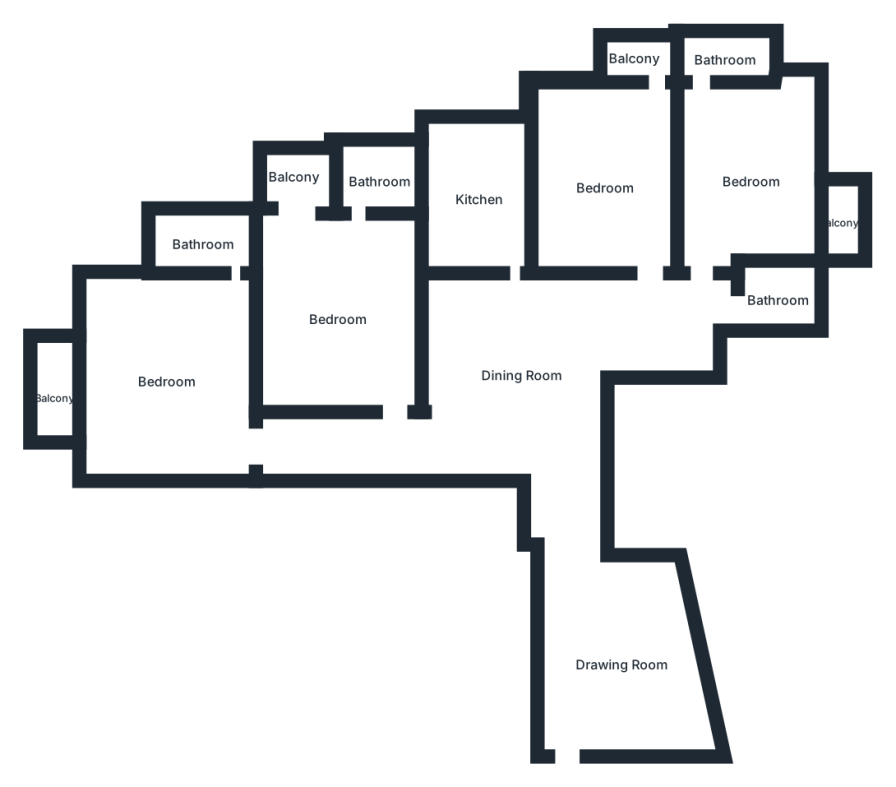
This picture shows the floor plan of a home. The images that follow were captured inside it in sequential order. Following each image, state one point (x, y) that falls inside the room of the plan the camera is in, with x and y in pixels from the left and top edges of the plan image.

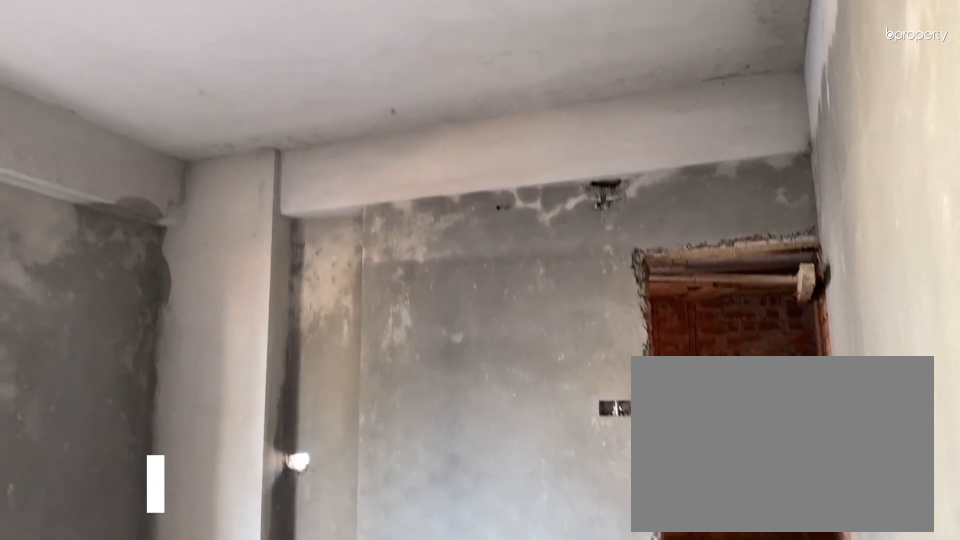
(166, 382)
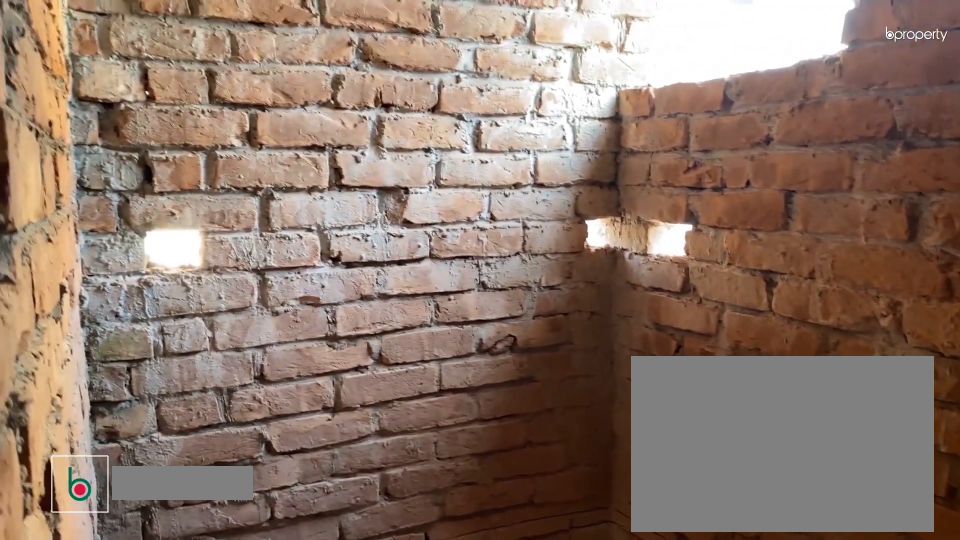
(205, 242)
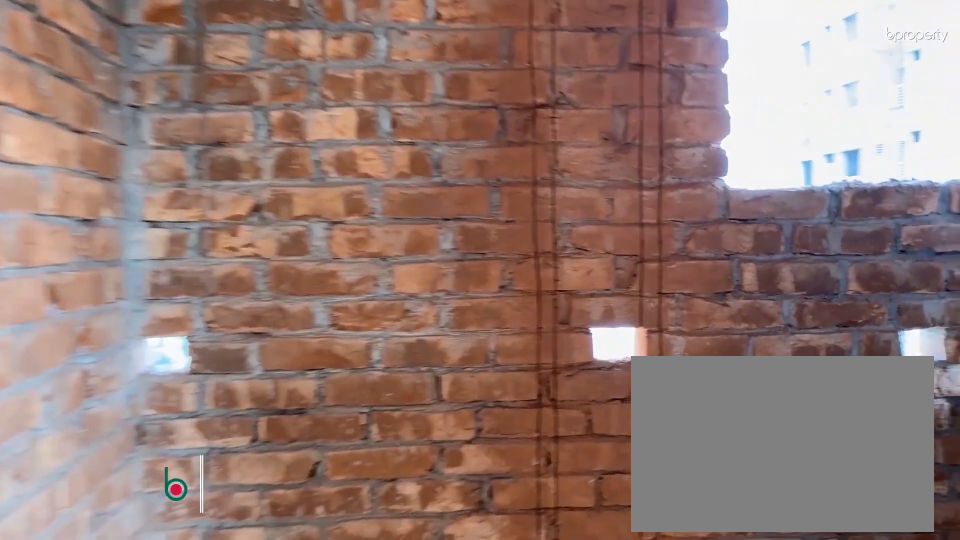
(727, 55)
